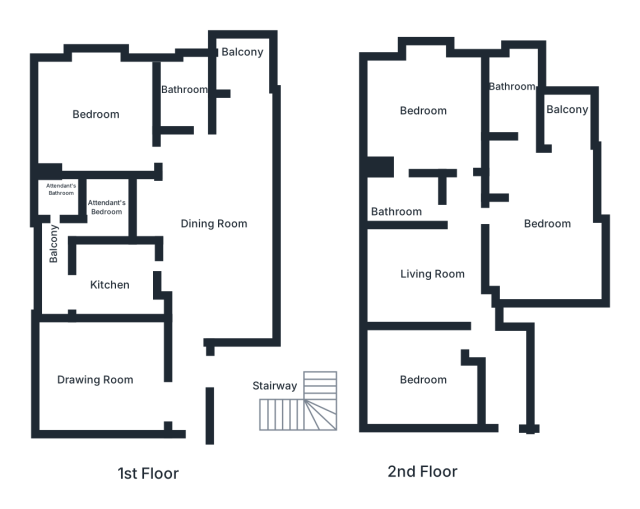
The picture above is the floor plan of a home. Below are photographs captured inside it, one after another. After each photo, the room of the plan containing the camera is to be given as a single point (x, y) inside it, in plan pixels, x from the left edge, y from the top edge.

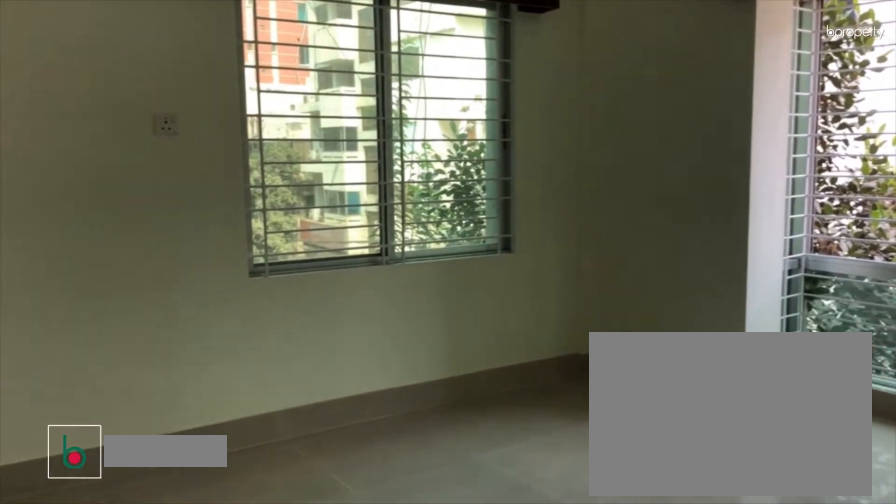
(413, 103)
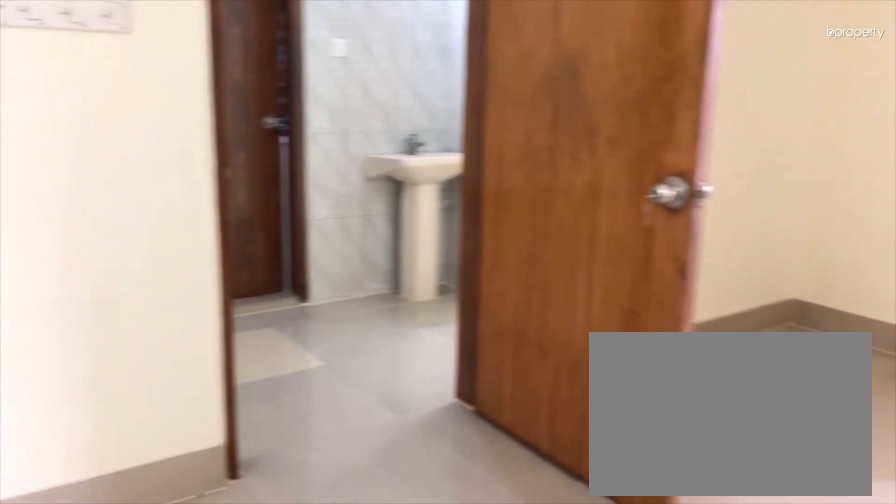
(546, 239)
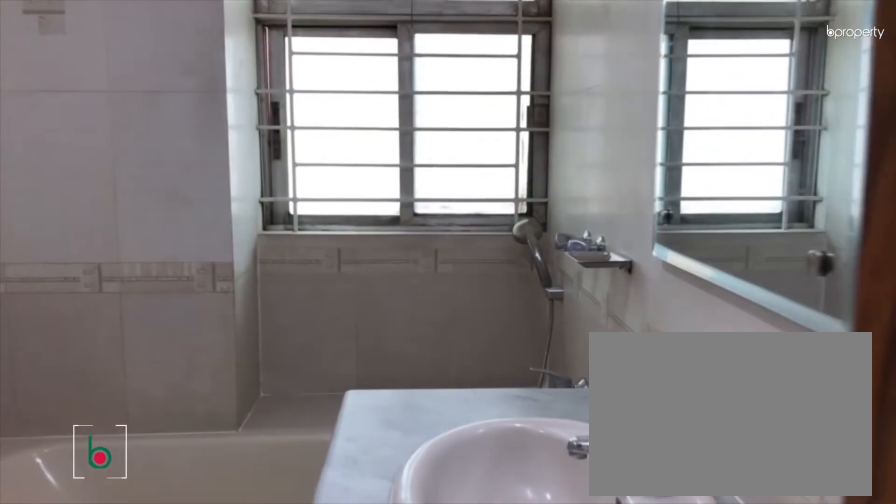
(509, 93)
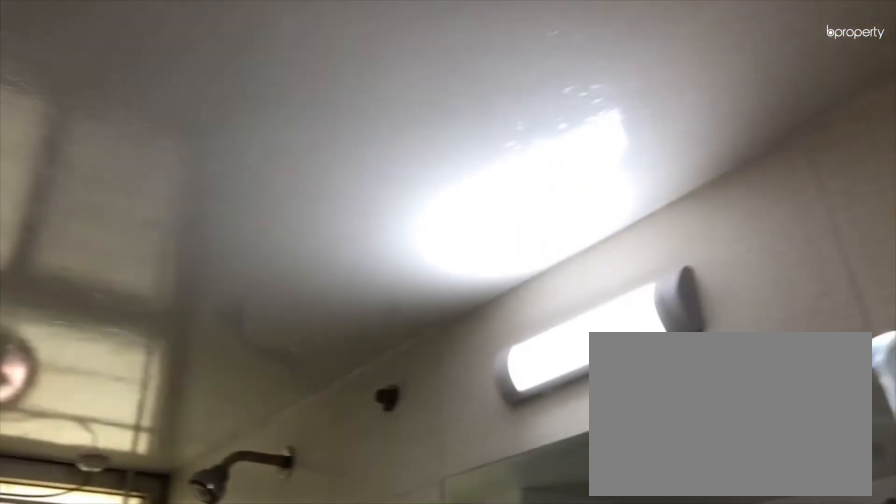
(509, 93)
